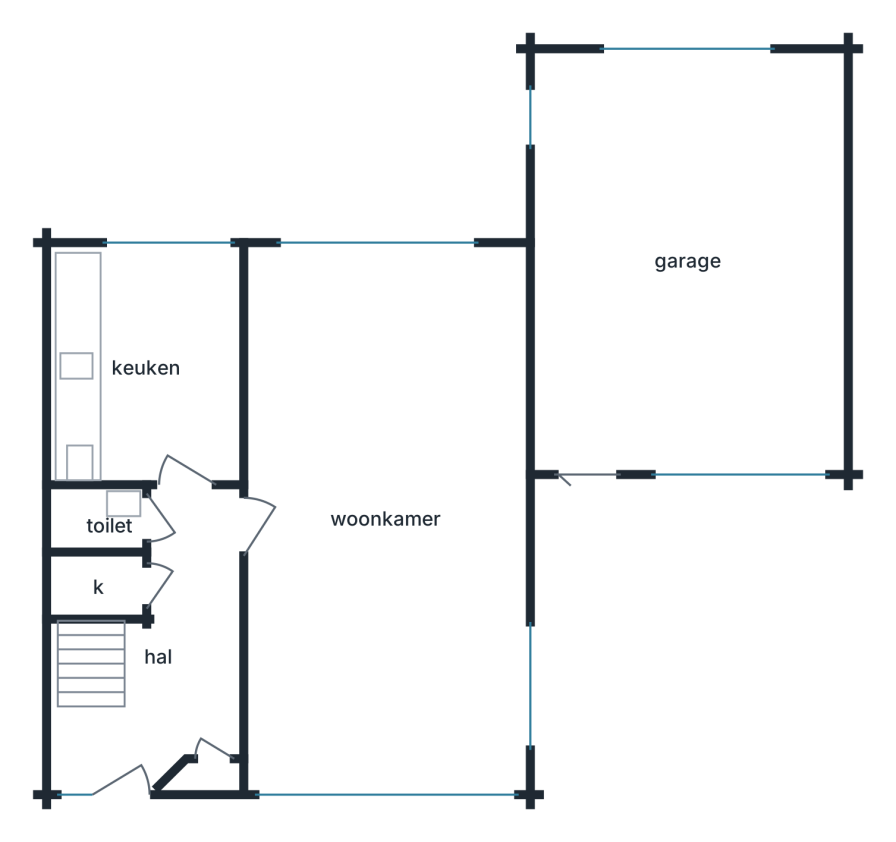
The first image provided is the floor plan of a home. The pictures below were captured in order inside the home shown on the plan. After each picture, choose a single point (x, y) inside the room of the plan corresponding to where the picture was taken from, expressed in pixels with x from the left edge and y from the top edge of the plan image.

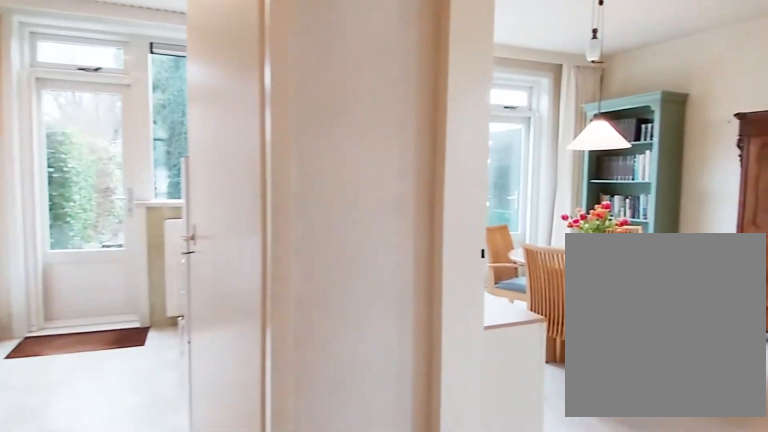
(151, 654)
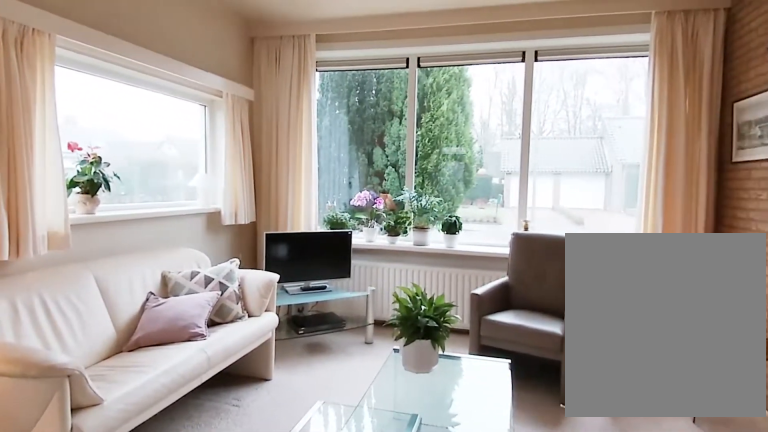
(388, 520)
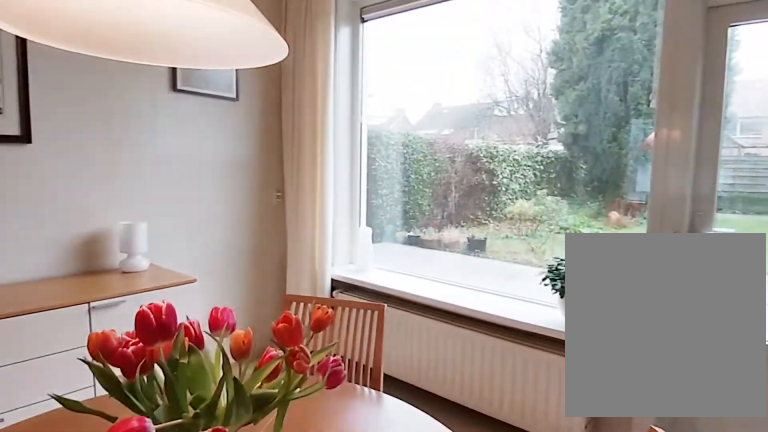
(388, 520)
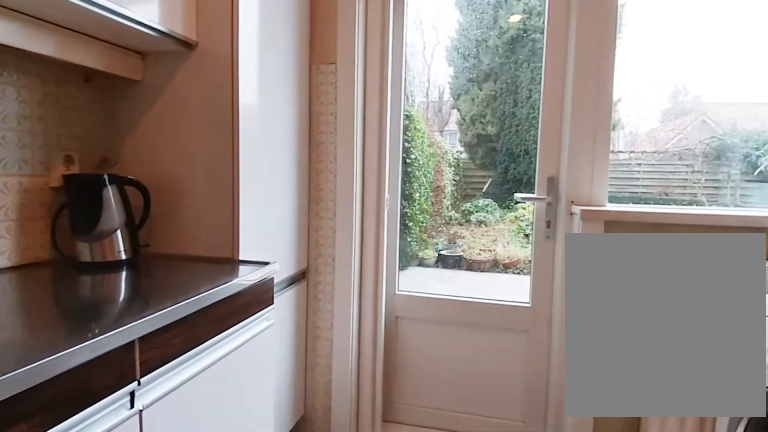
(146, 369)
